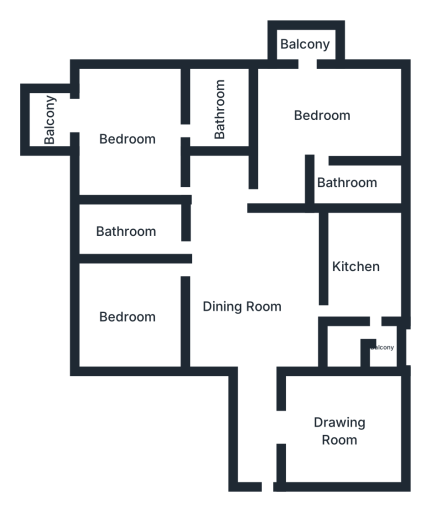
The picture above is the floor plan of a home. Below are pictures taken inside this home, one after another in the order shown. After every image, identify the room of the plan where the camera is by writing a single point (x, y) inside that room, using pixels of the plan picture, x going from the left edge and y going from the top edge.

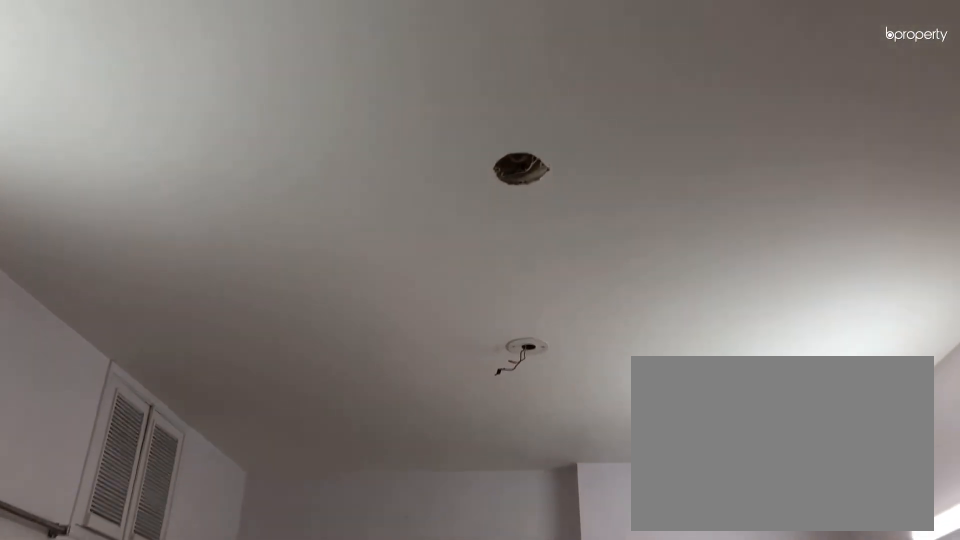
(241, 308)
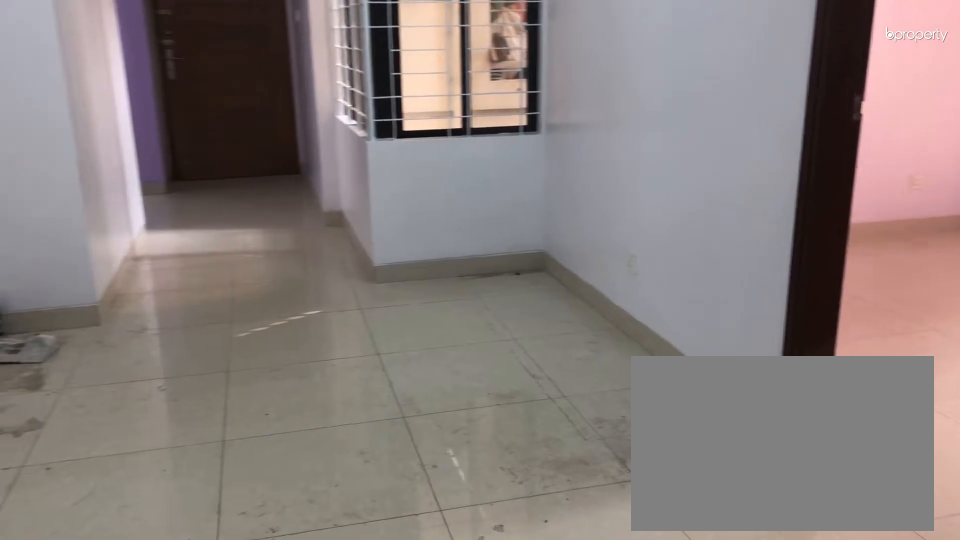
(241, 308)
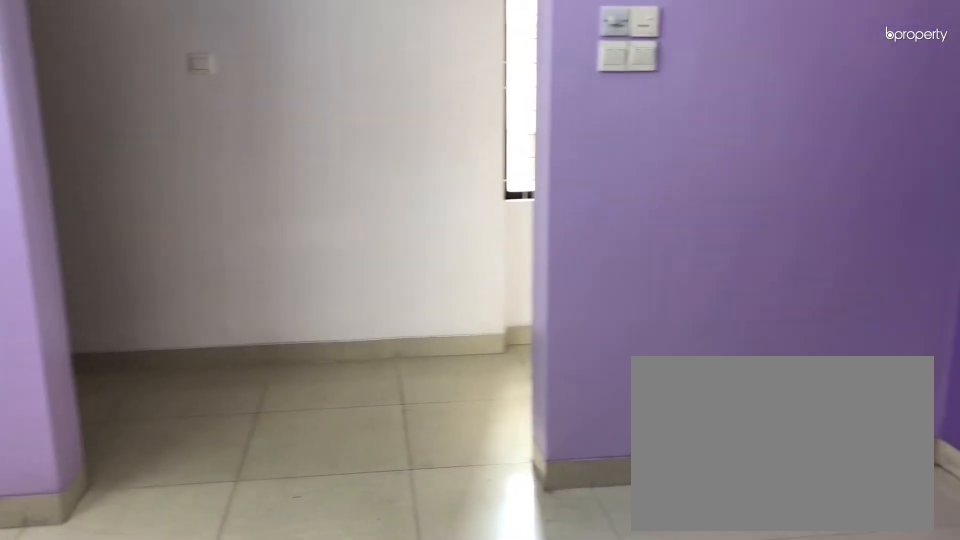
(341, 430)
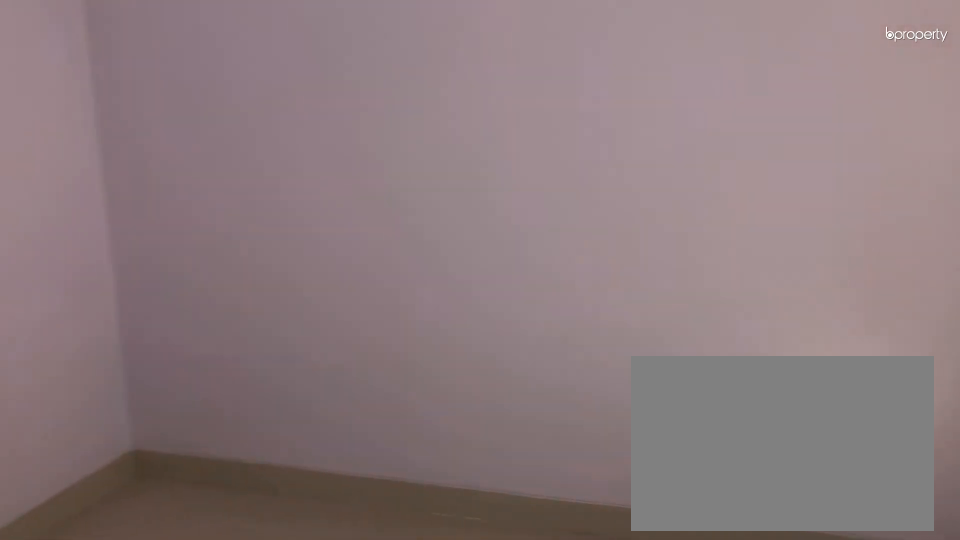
(125, 315)
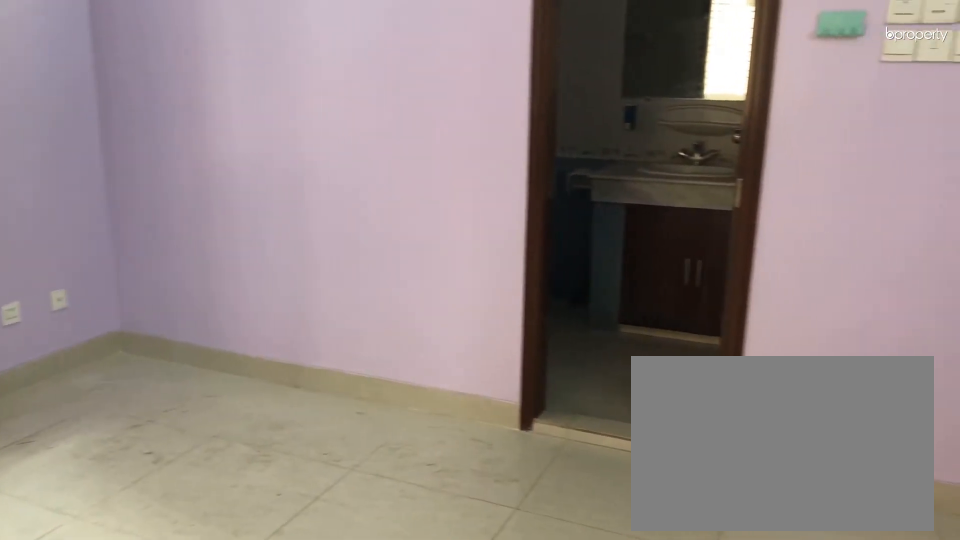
(127, 140)
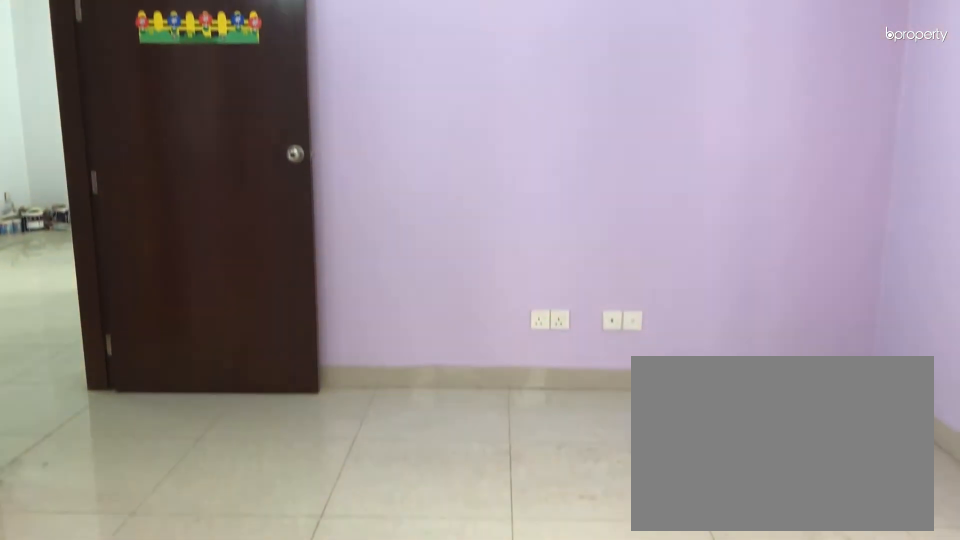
(127, 140)
